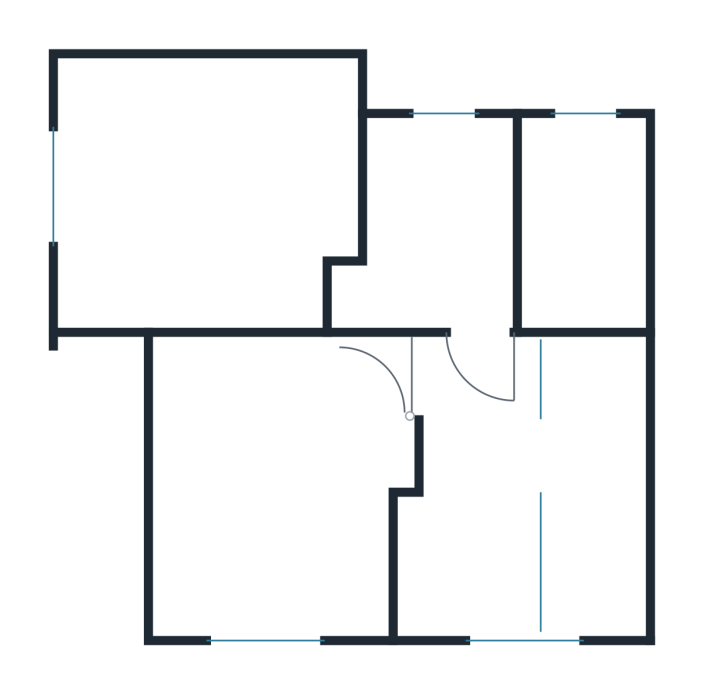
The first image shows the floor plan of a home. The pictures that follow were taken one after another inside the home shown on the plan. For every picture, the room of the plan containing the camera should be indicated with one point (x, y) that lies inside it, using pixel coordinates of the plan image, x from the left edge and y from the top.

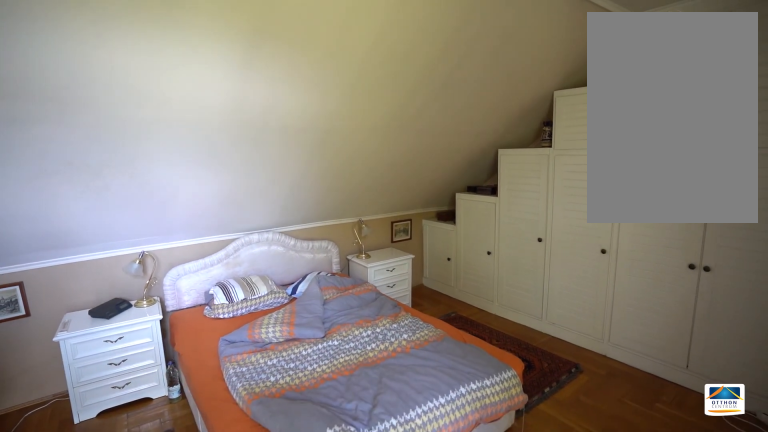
(219, 202)
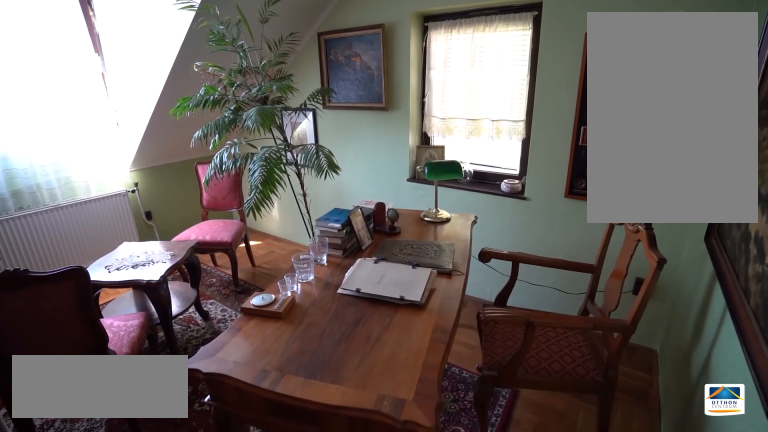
(270, 486)
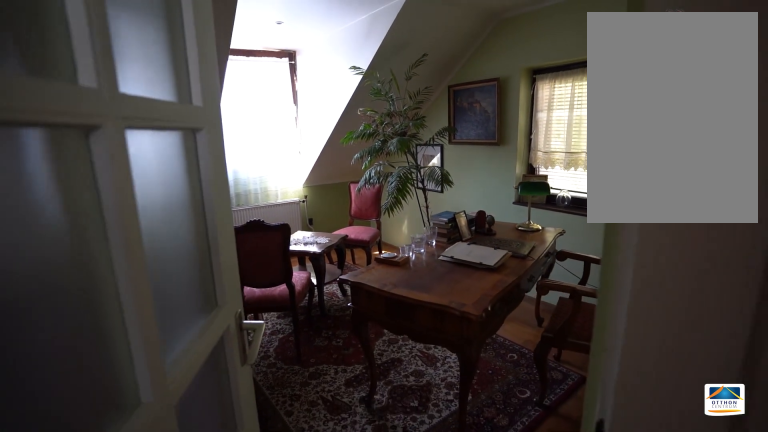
(270, 486)
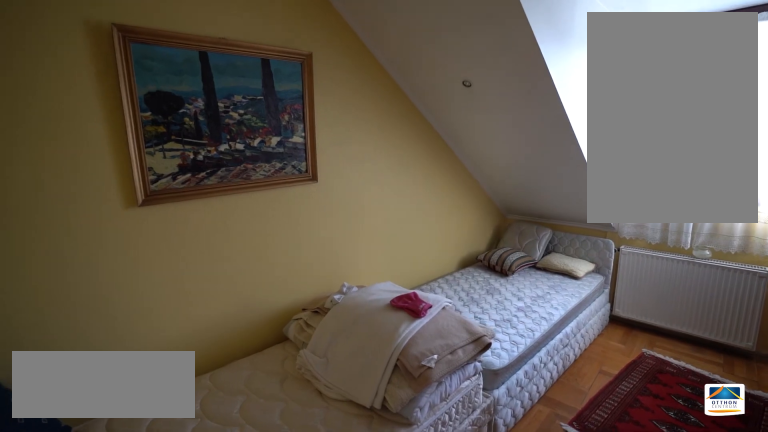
(482, 474)
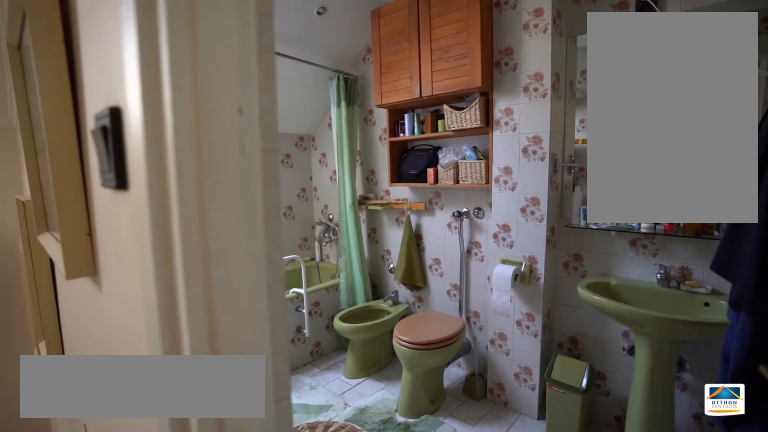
(593, 214)
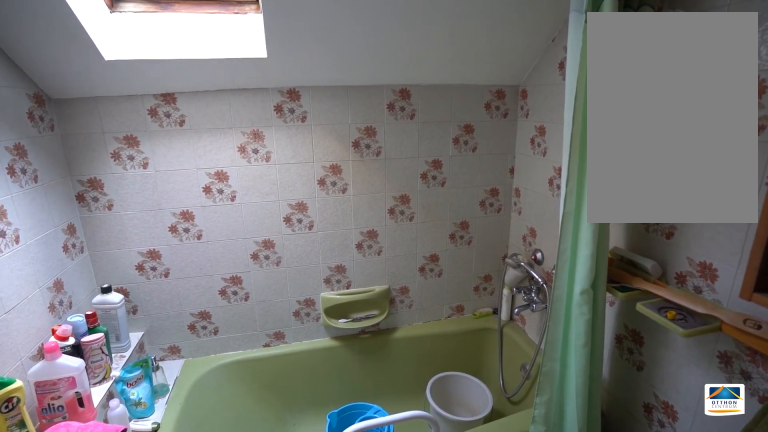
(593, 214)
